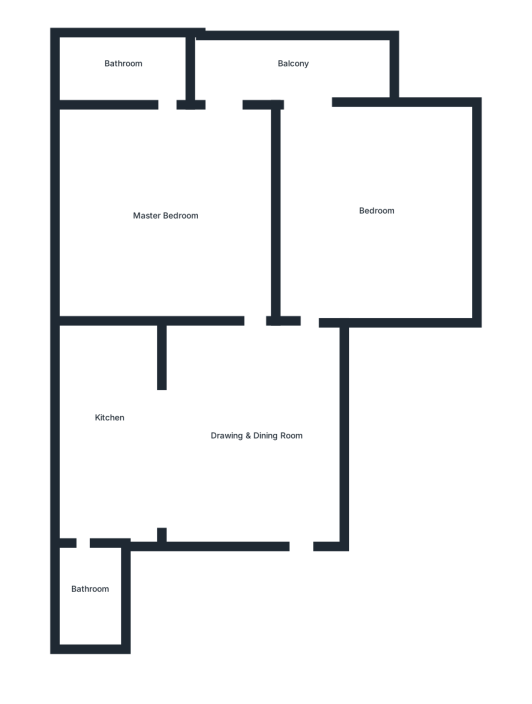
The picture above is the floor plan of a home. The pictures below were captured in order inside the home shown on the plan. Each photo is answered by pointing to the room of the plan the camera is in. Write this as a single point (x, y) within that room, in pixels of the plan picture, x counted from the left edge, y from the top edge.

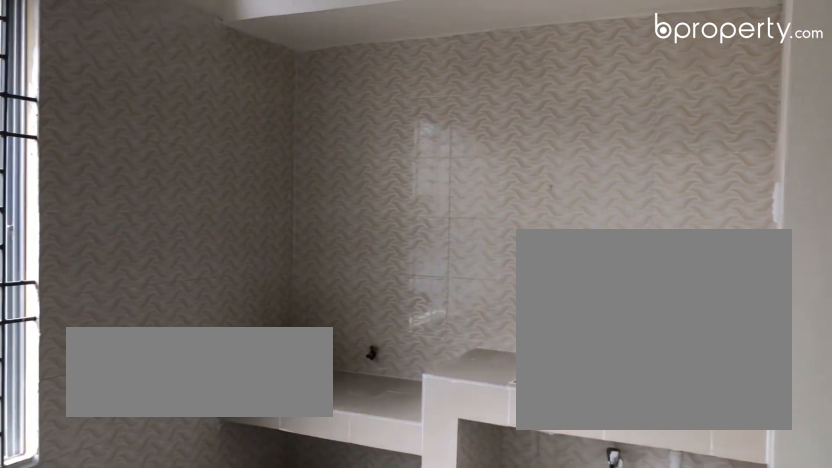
(105, 415)
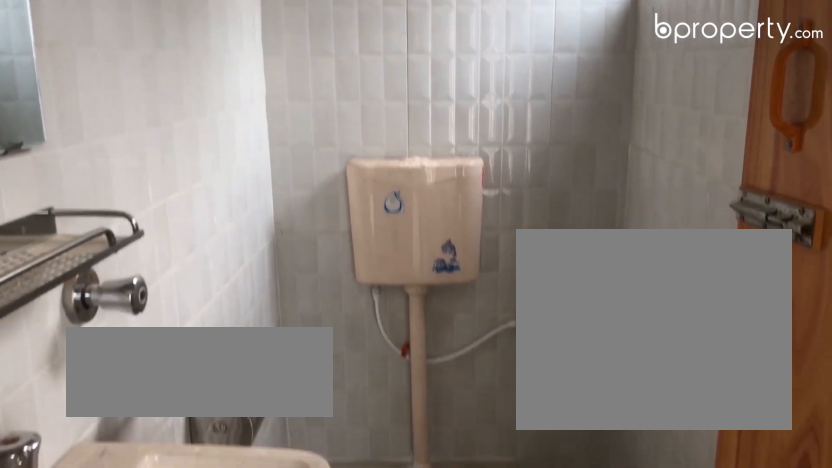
(87, 577)
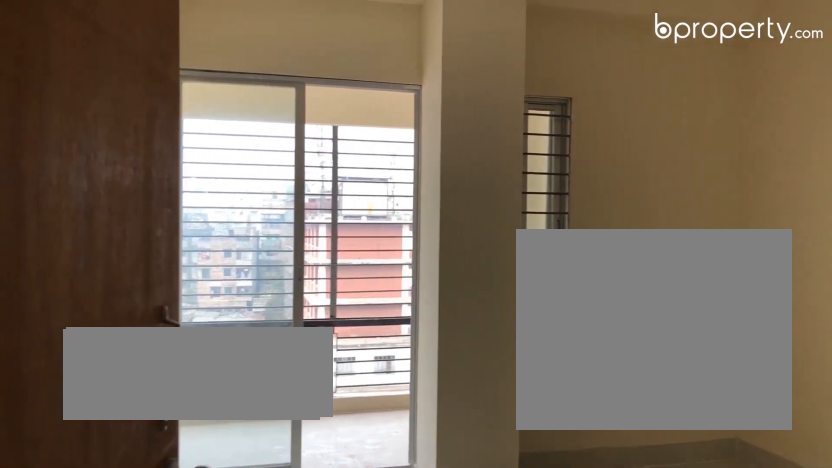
(375, 209)
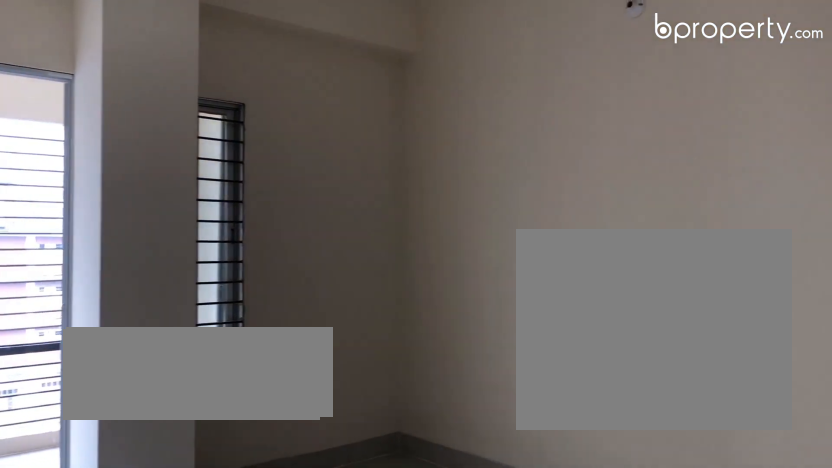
(375, 209)
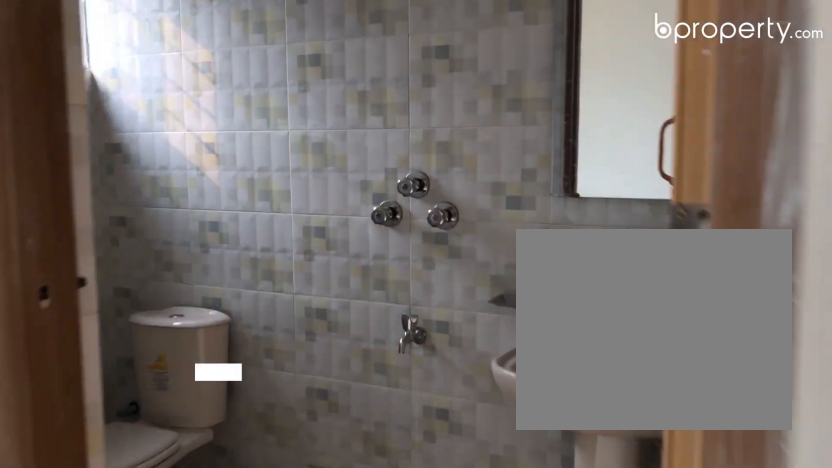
(120, 65)
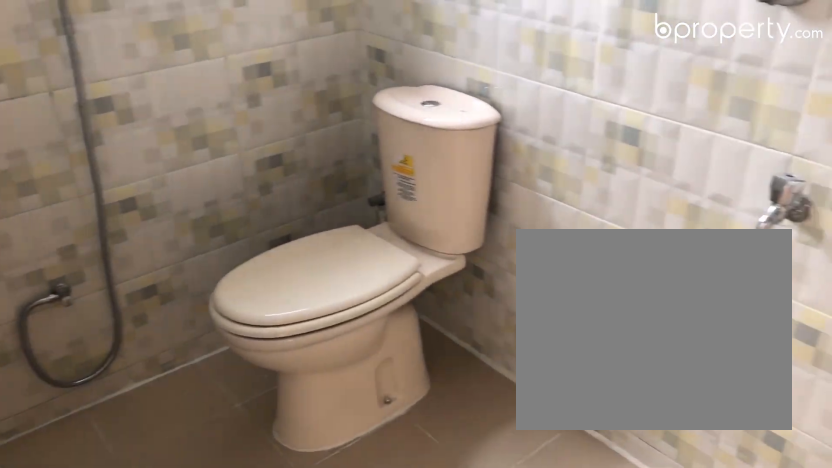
(120, 65)
